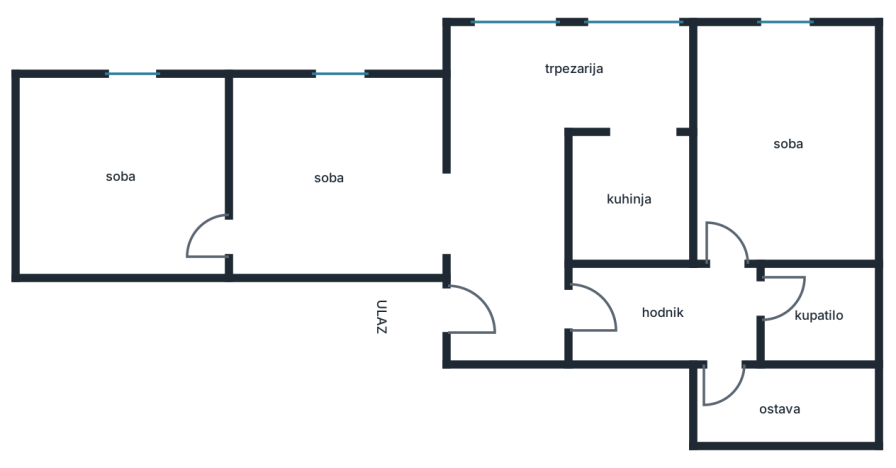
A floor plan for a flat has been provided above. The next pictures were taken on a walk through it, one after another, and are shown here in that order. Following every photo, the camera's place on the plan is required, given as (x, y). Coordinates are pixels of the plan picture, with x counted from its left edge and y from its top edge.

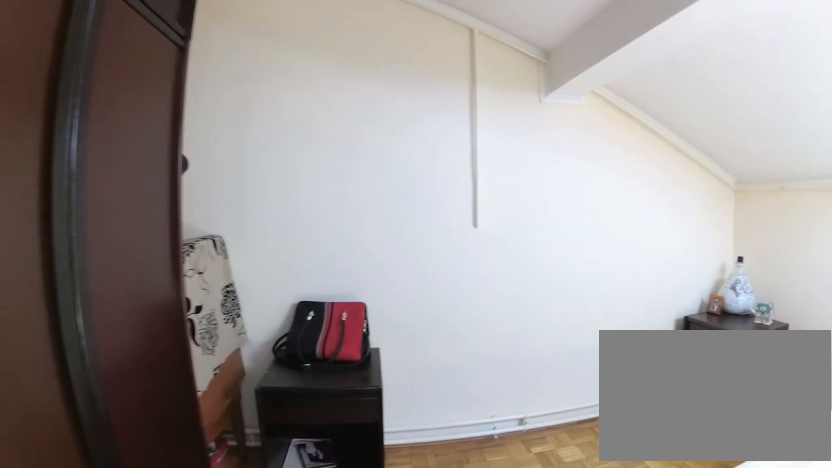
(135, 248)
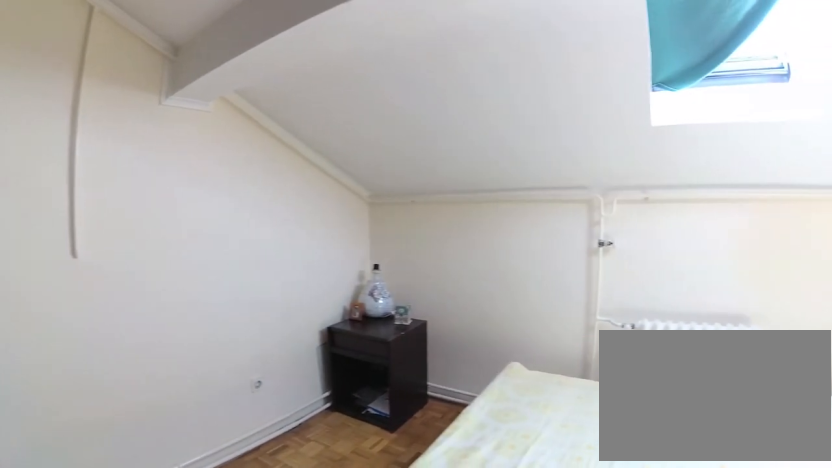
(116, 262)
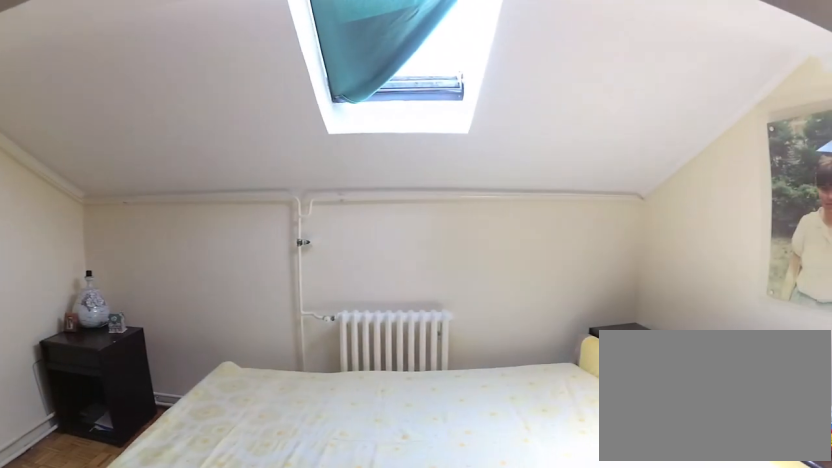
(95, 262)
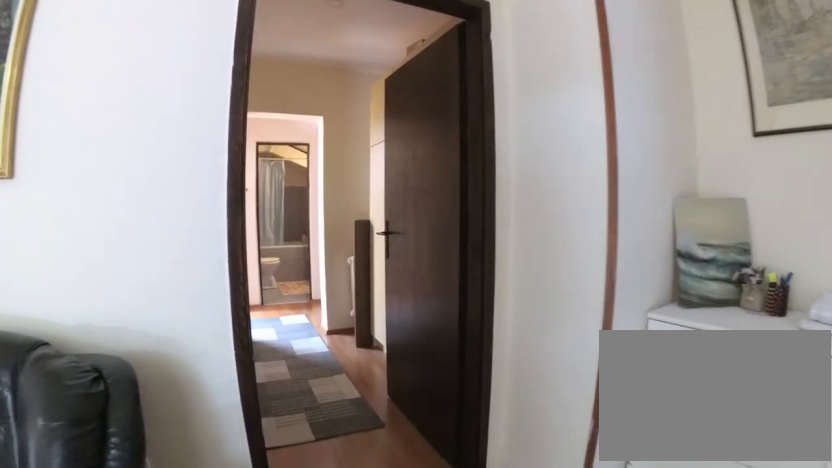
(492, 279)
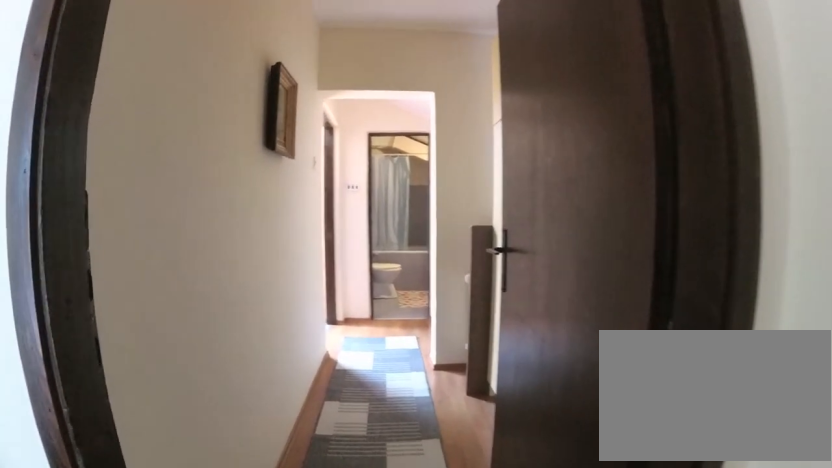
(532, 302)
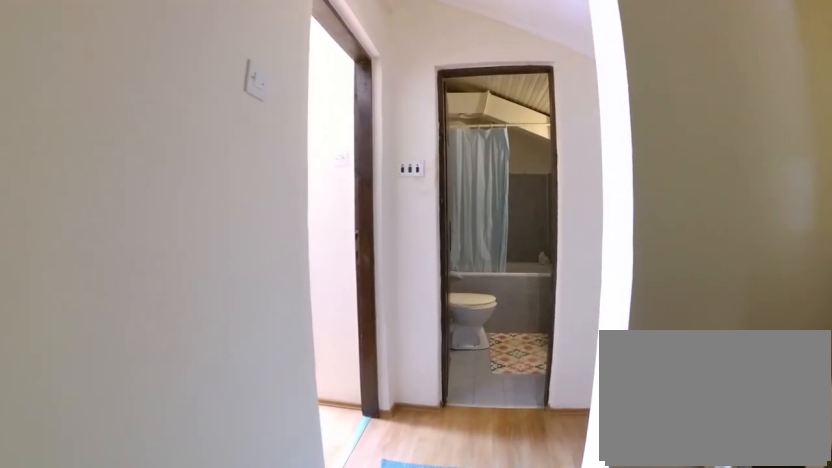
(611, 308)
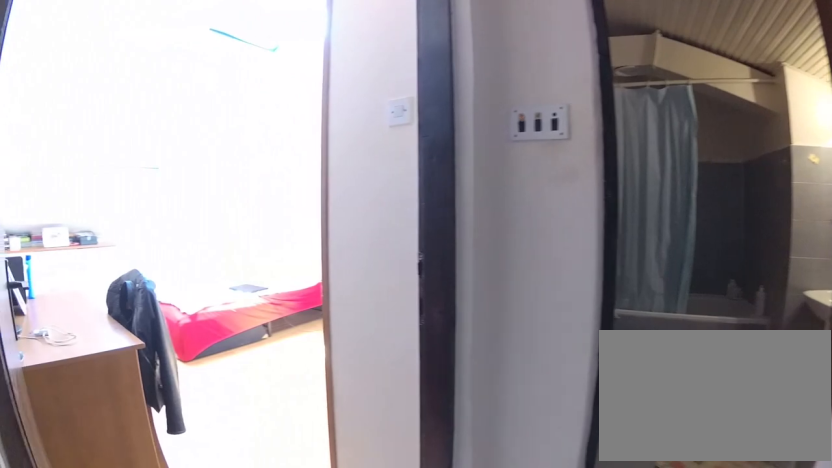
(673, 311)
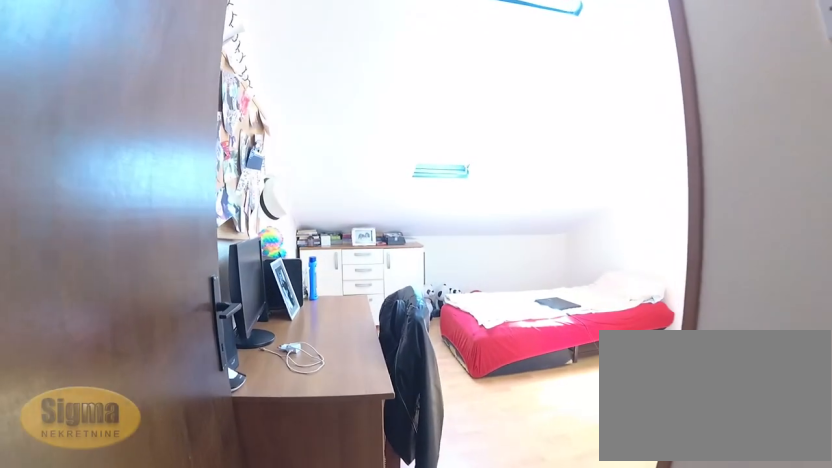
(717, 289)
